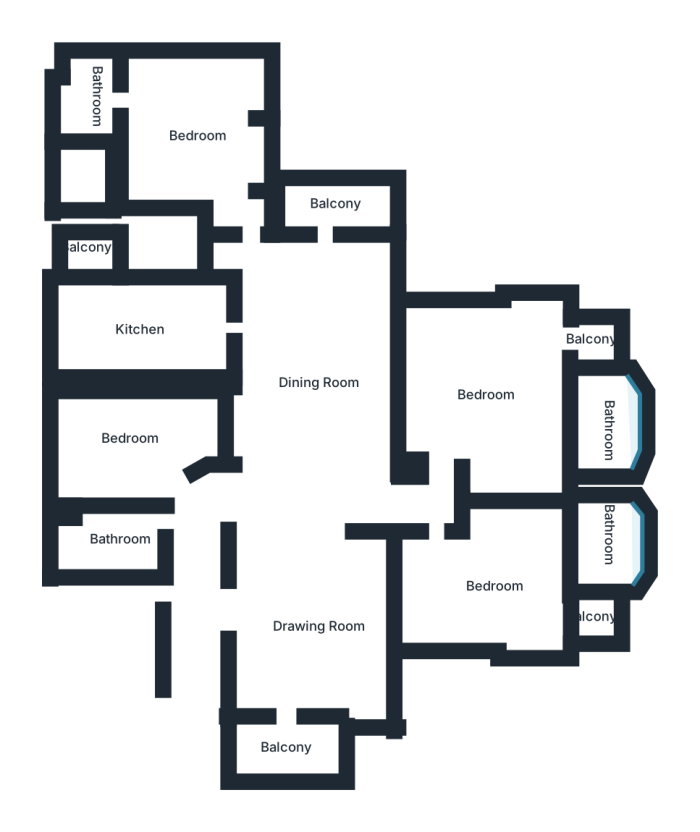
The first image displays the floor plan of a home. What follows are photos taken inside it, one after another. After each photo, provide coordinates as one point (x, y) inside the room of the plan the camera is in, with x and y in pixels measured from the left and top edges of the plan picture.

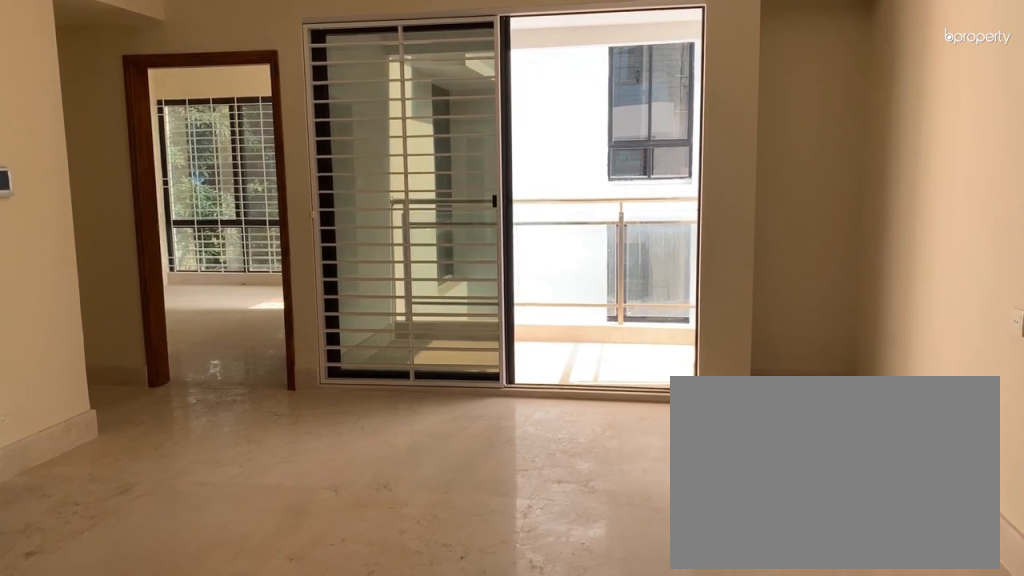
(316, 384)
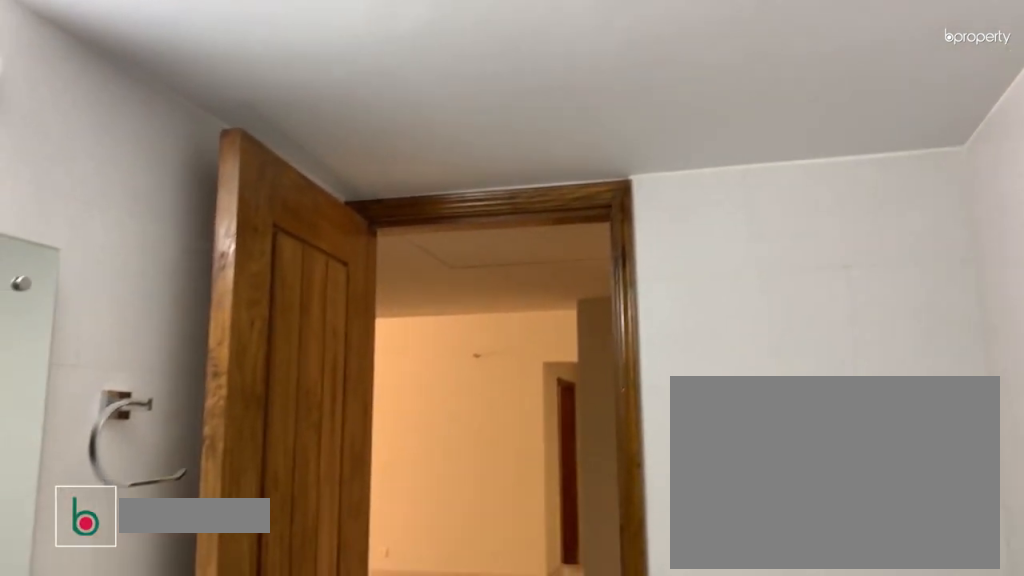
(119, 540)
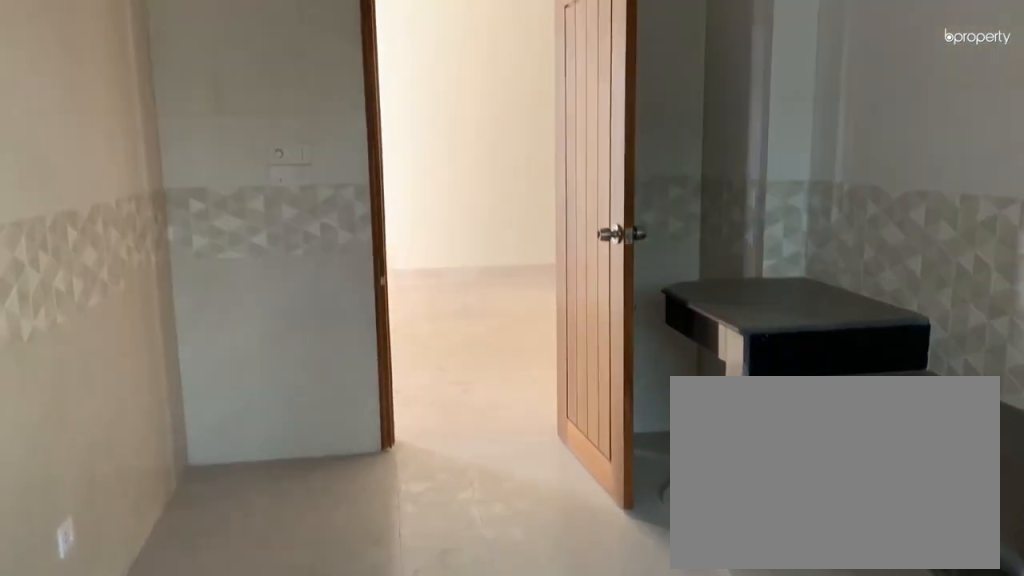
(144, 329)
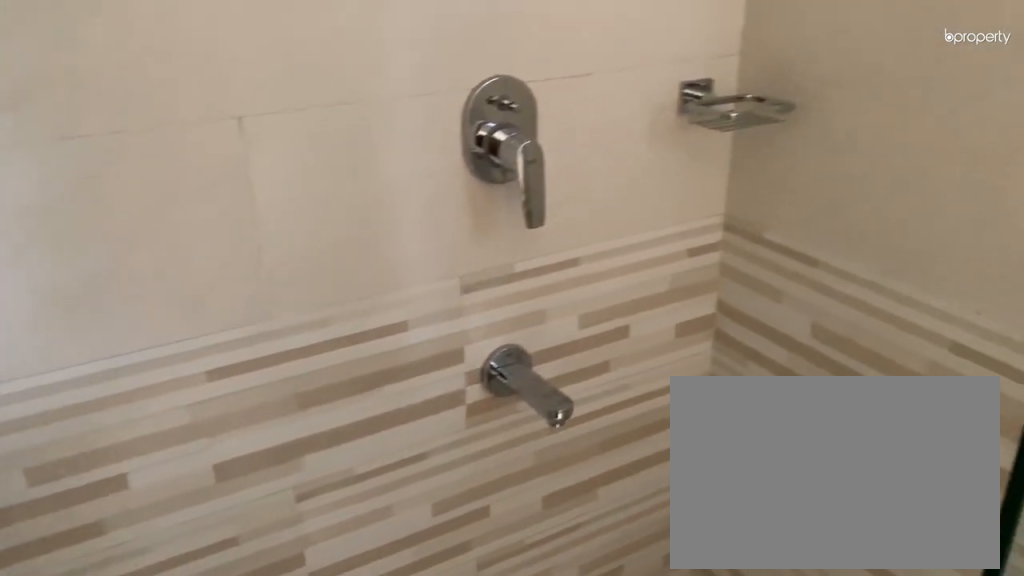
(94, 92)
